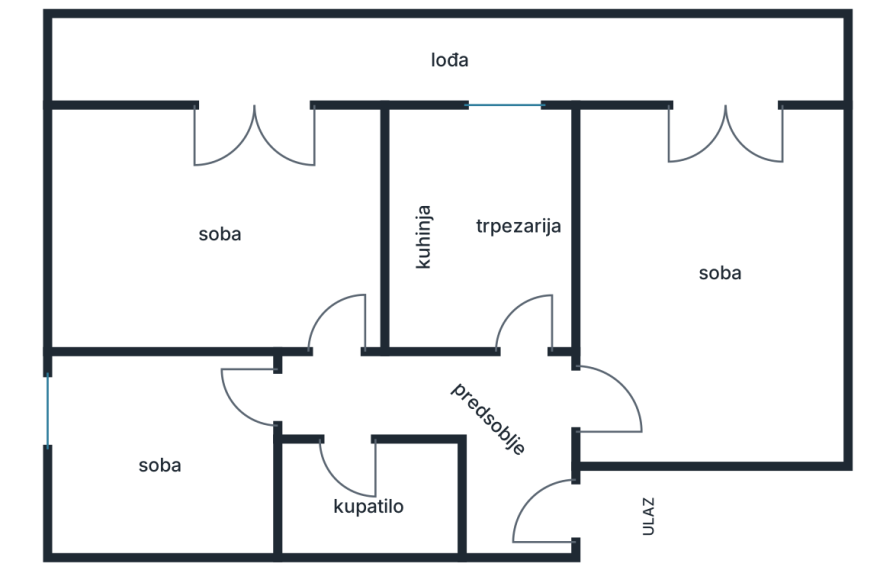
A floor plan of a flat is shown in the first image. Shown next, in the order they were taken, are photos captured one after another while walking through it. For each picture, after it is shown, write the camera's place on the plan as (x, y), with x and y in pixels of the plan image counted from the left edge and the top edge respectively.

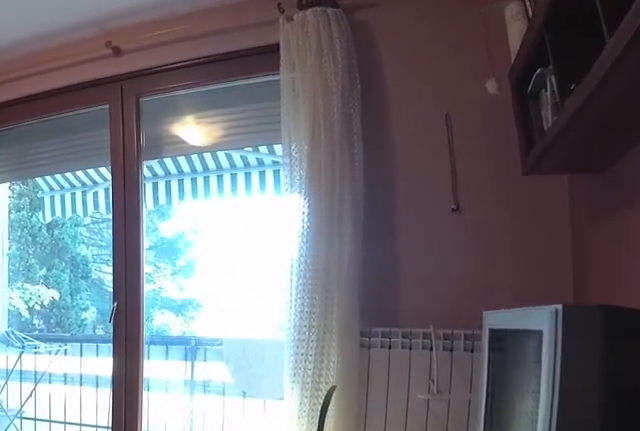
(292, 342)
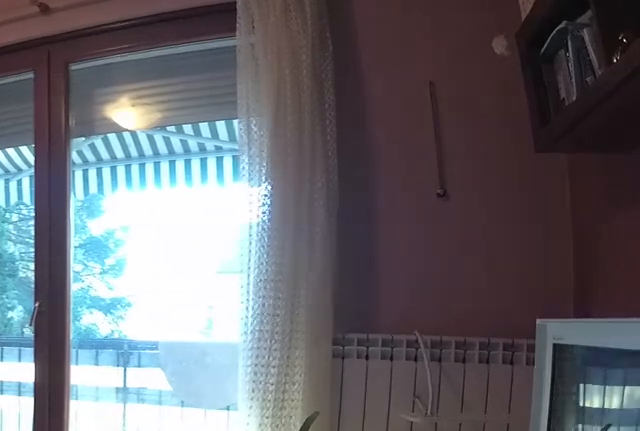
(260, 310)
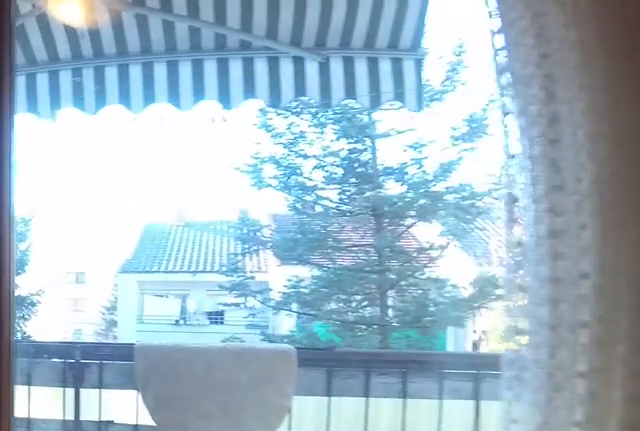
(176, 227)
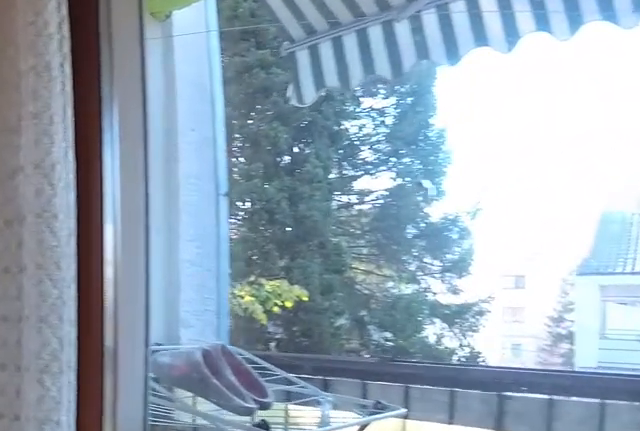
(139, 179)
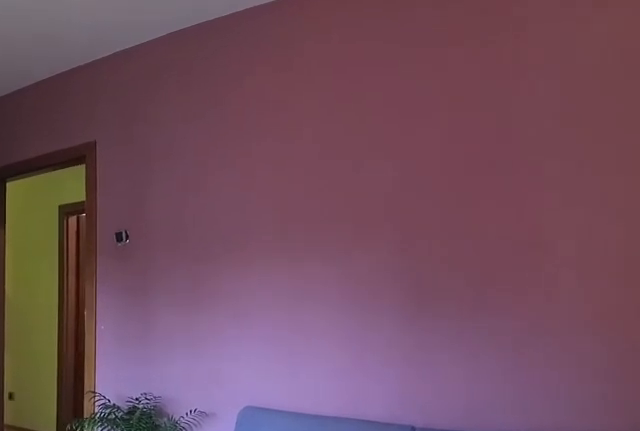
(125, 157)
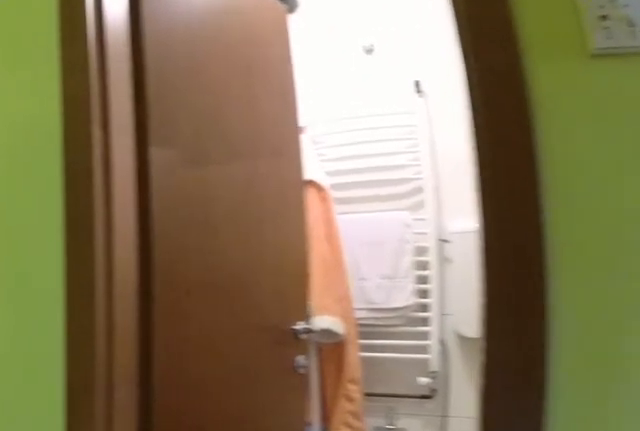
(327, 361)
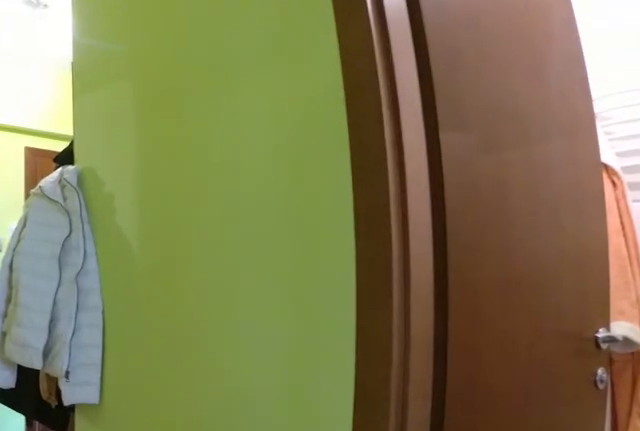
(323, 394)
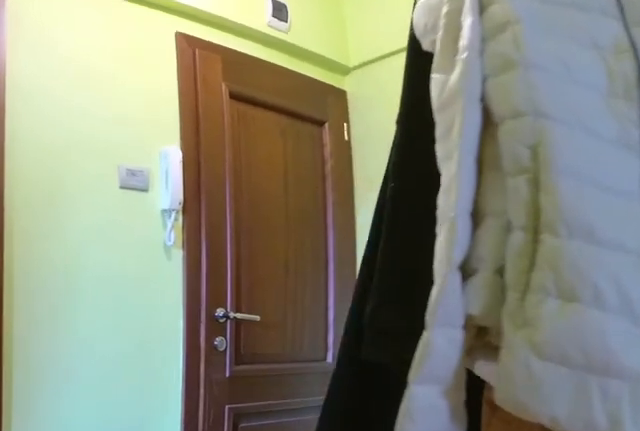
(428, 394)
